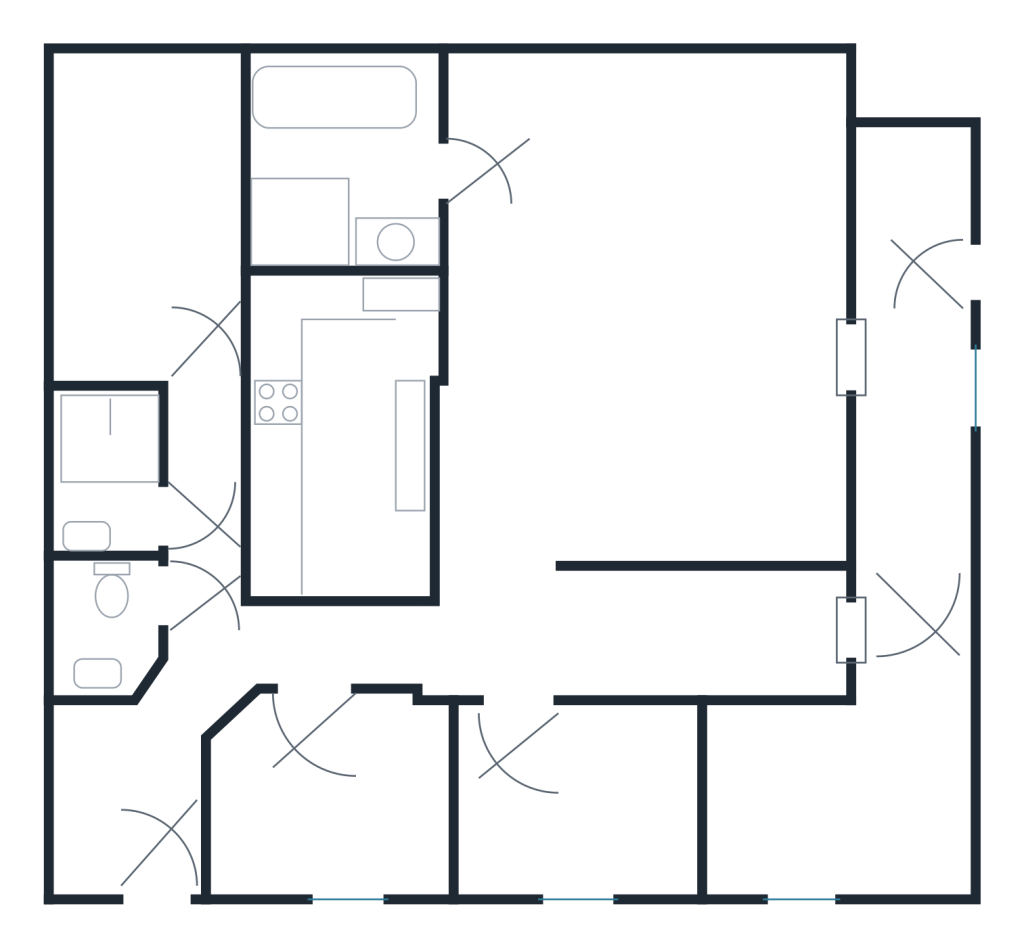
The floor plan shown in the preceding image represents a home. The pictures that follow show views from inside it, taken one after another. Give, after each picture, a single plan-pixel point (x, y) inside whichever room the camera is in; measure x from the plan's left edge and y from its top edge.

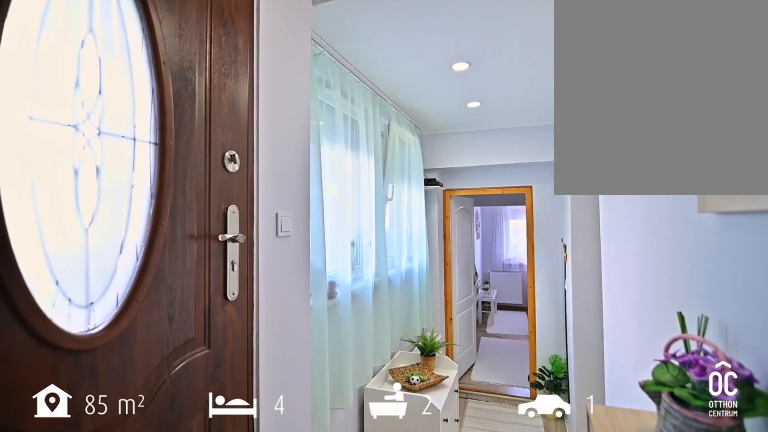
(921, 292)
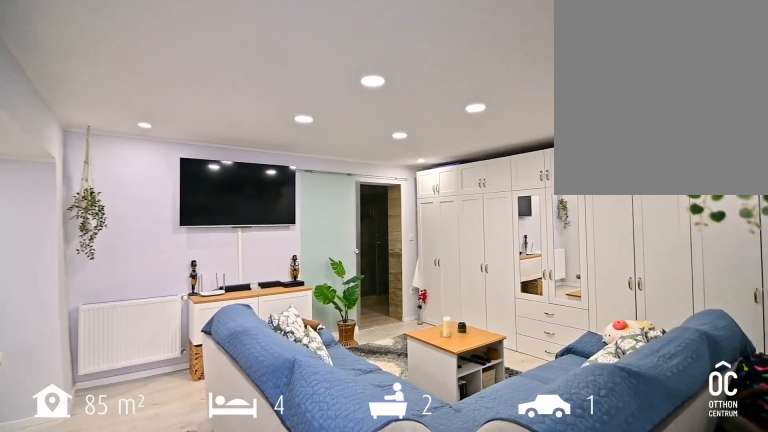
(648, 452)
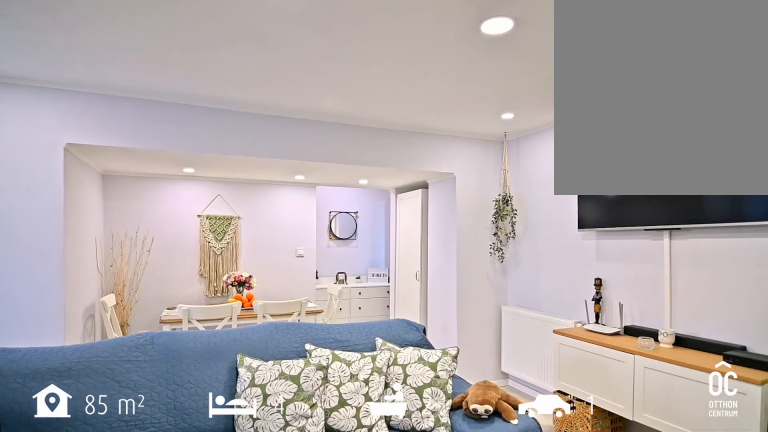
(648, 452)
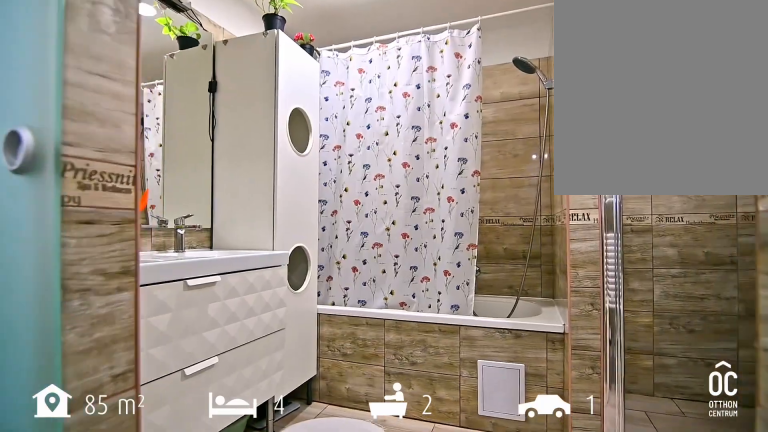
(333, 173)
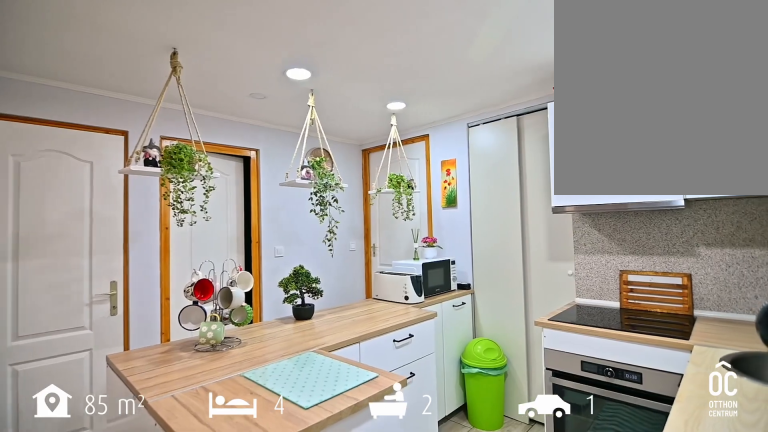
(333, 461)
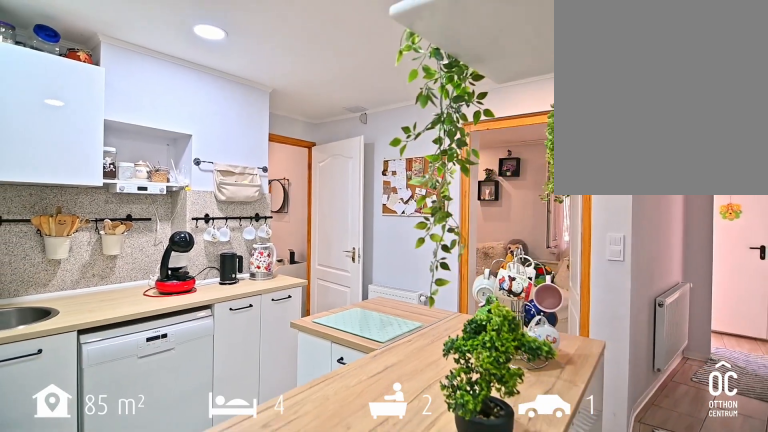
(333, 461)
